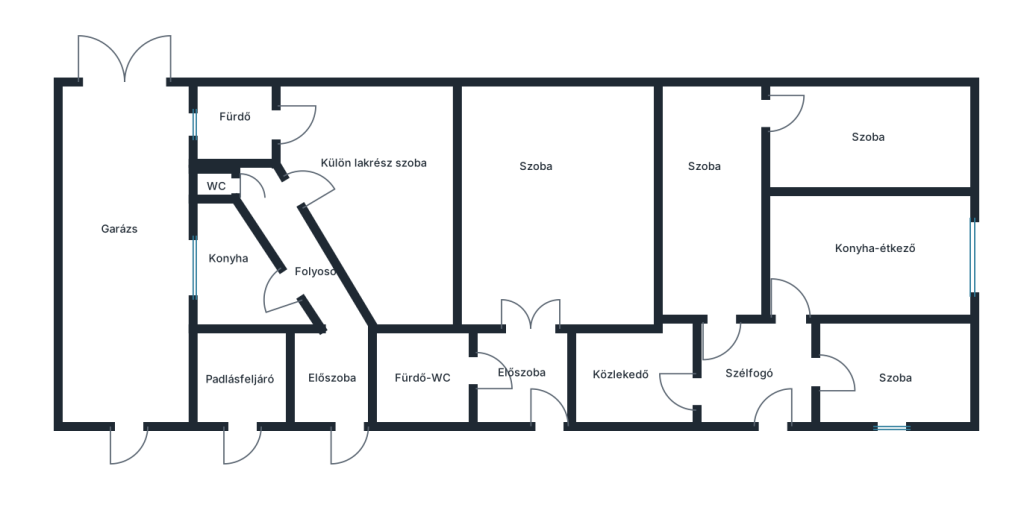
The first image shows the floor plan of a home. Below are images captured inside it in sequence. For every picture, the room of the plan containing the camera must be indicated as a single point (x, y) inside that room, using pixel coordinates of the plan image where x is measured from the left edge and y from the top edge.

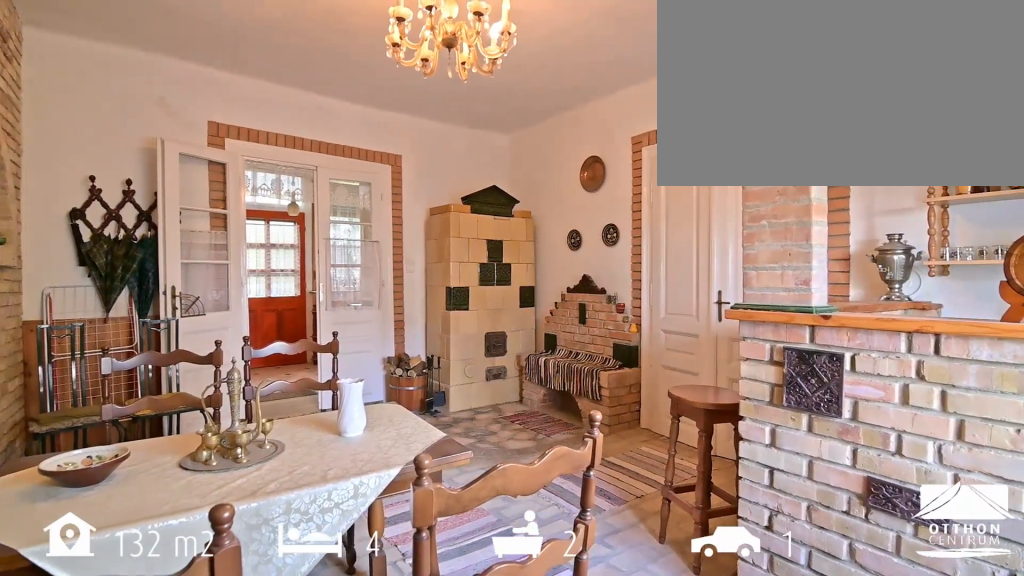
(549, 233)
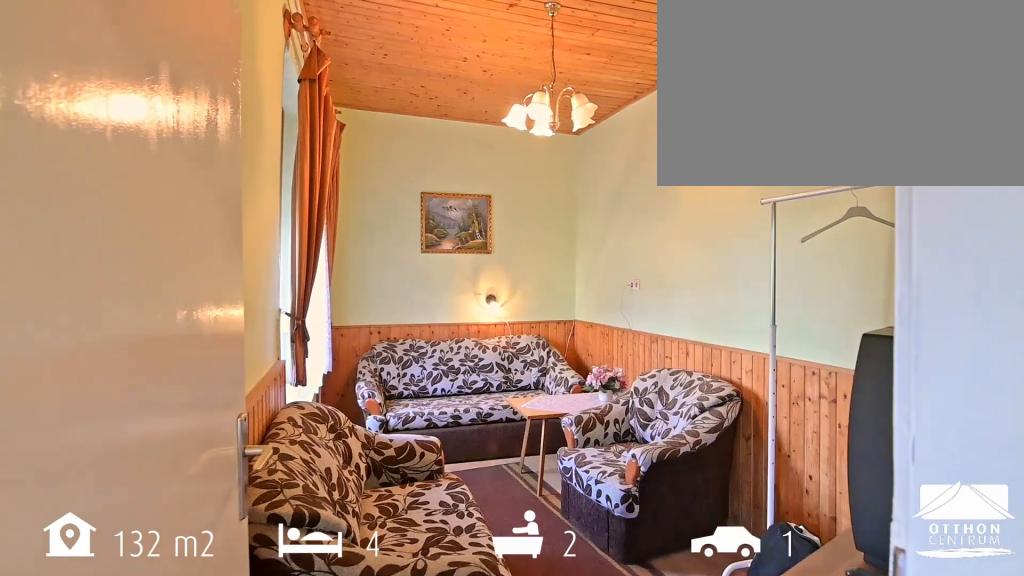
(870, 169)
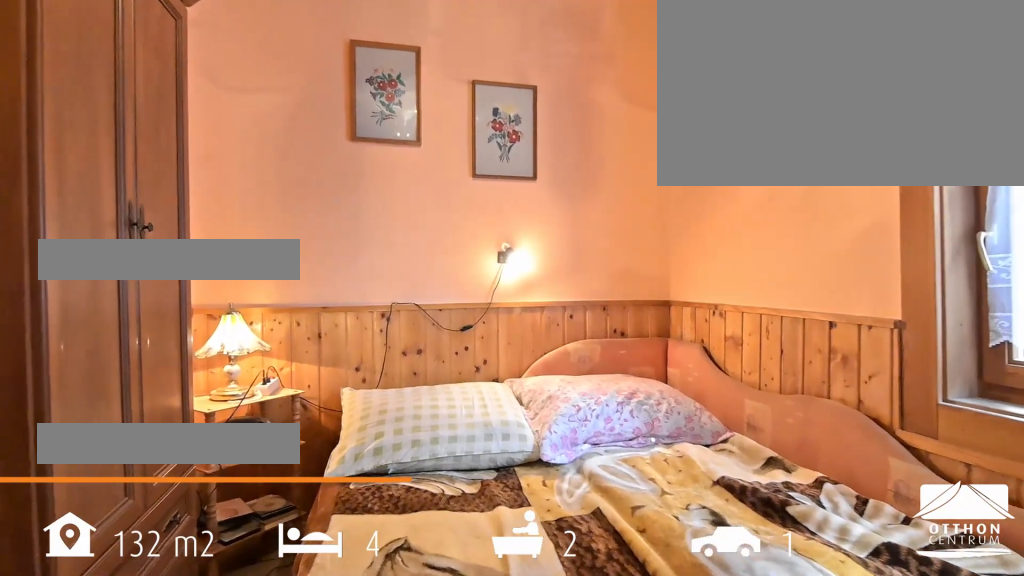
(895, 357)
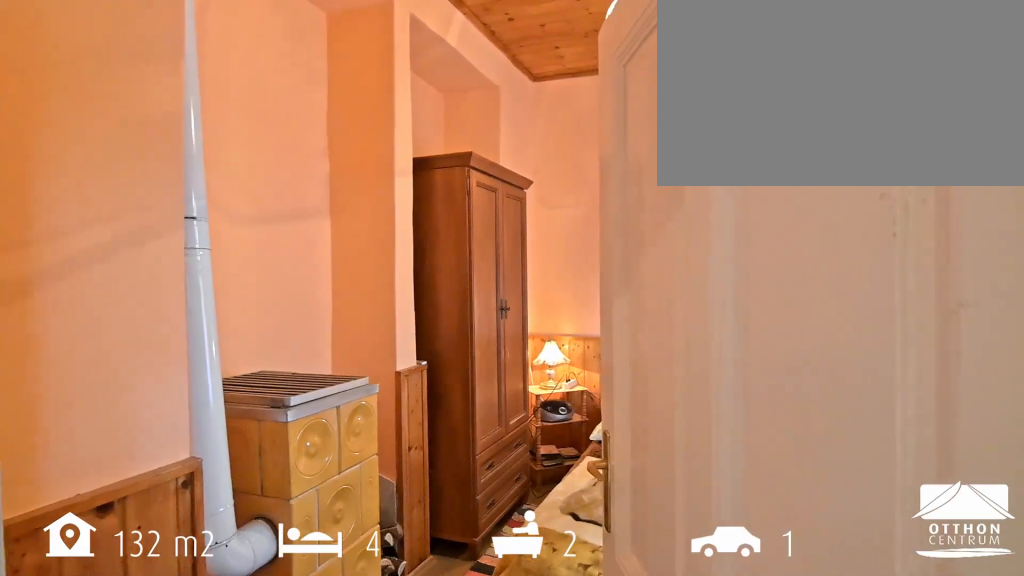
(895, 357)
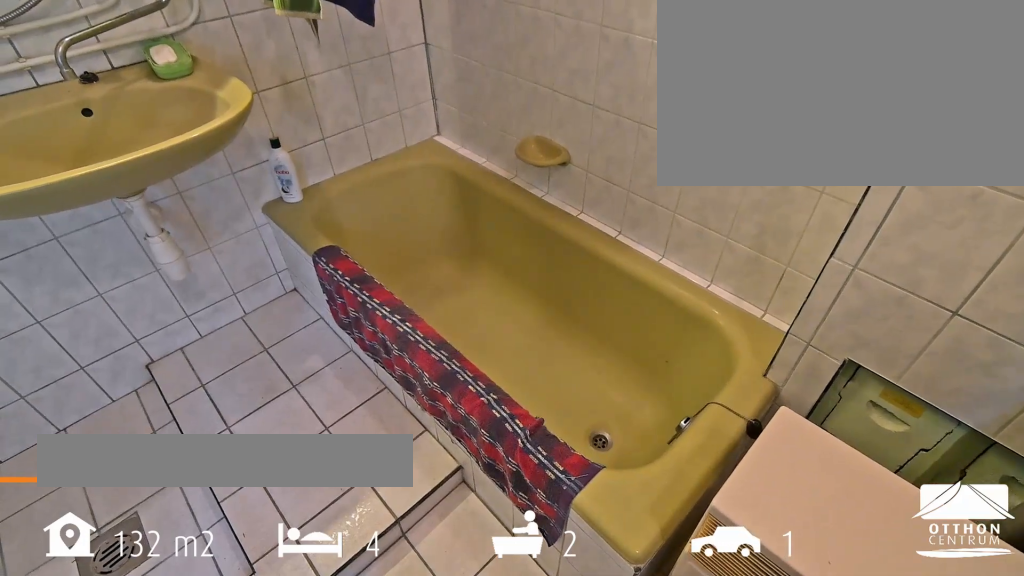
(430, 404)
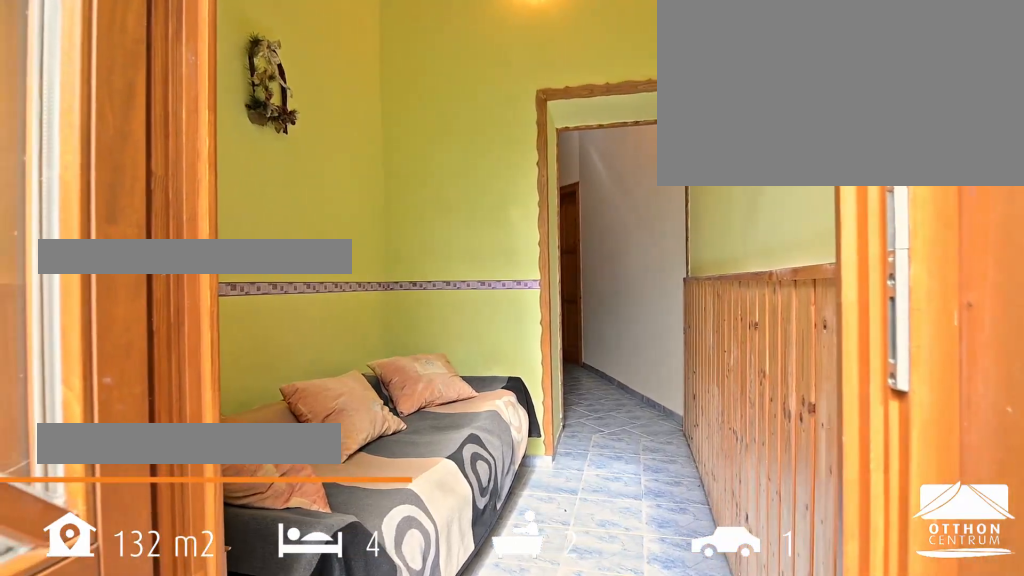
(337, 404)
